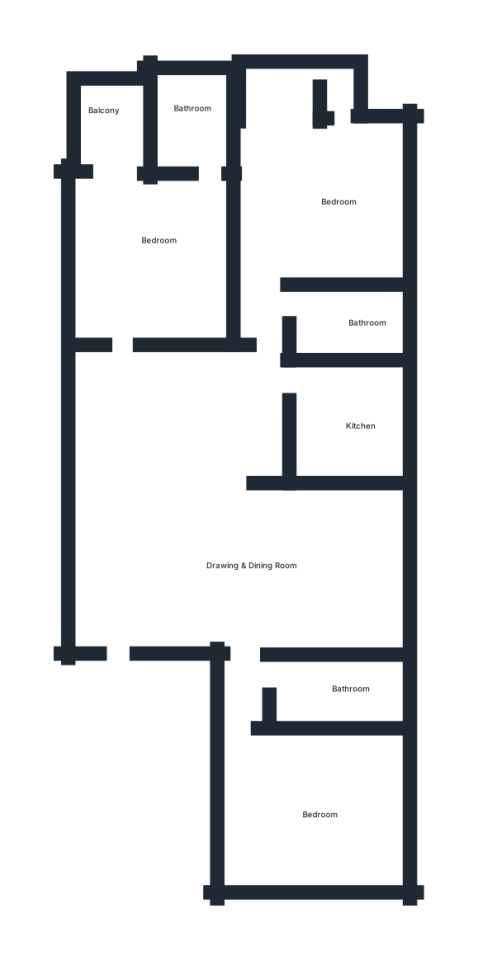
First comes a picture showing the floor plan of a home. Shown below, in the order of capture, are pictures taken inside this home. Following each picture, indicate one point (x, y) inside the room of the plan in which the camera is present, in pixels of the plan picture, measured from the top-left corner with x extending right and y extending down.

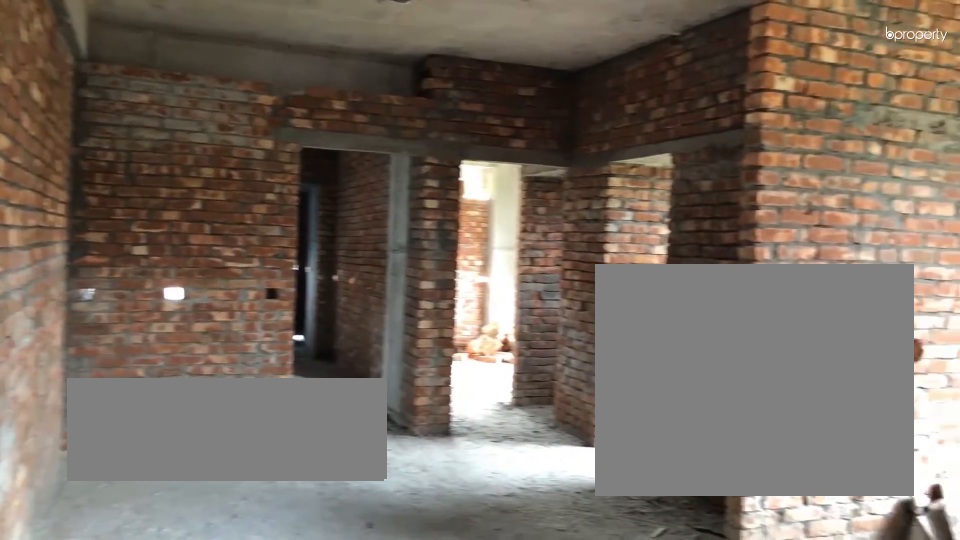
(172, 567)
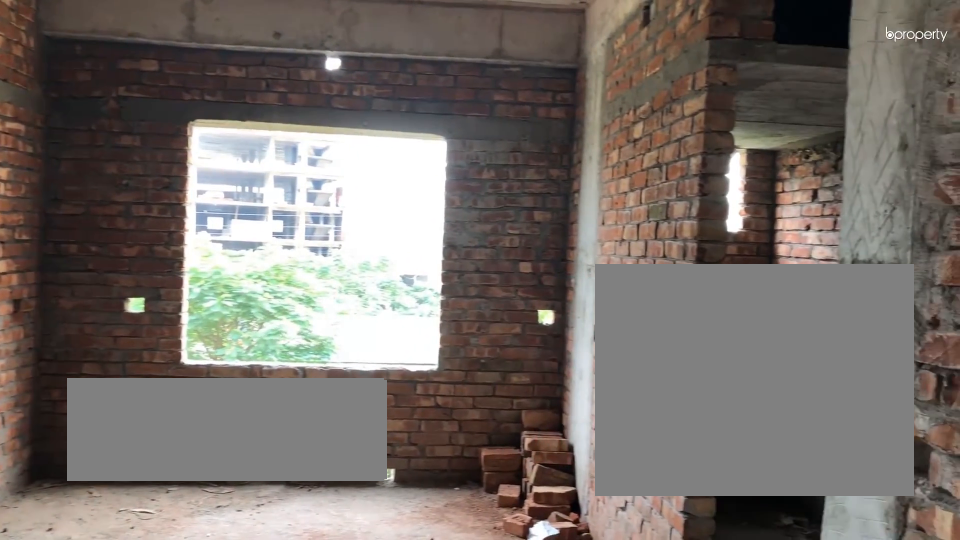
(313, 572)
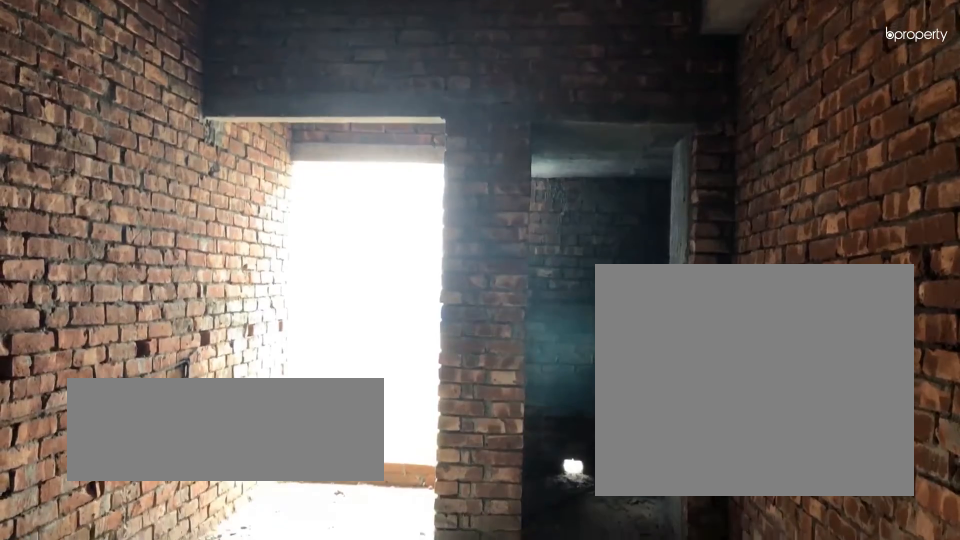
(151, 237)
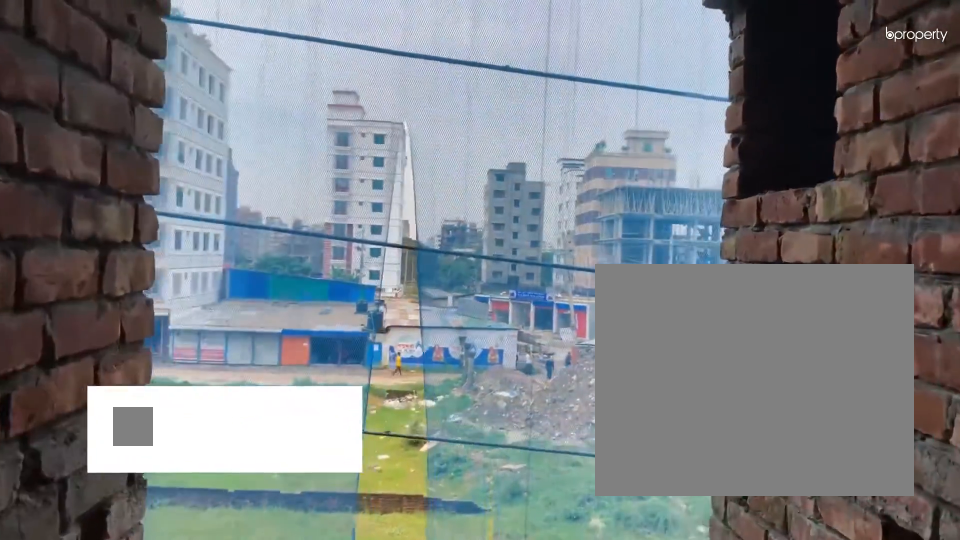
(114, 128)
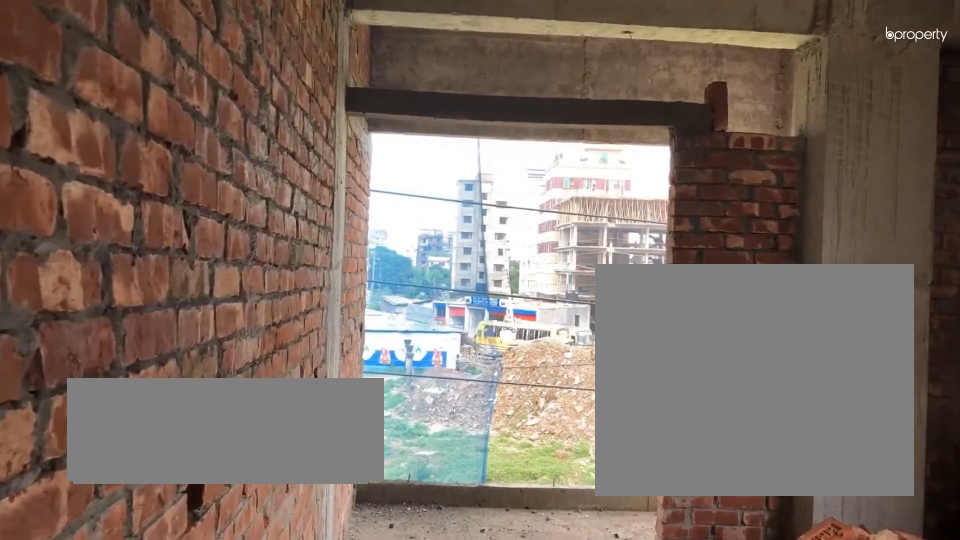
(314, 216)
